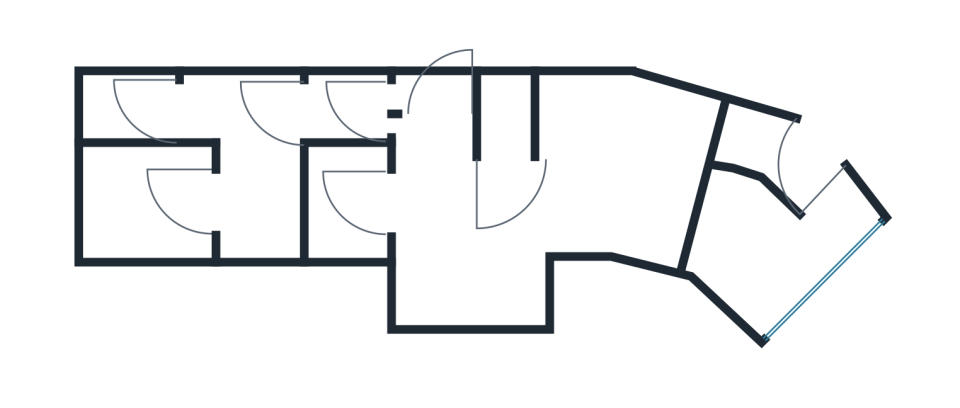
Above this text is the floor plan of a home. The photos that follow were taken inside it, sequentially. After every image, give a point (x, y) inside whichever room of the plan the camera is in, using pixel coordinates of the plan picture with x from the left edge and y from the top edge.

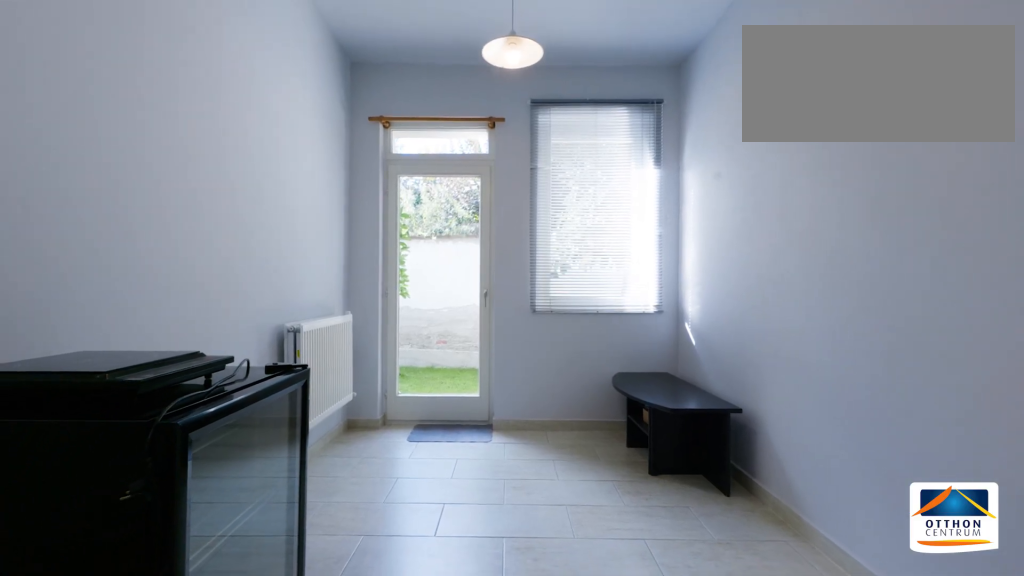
(260, 145)
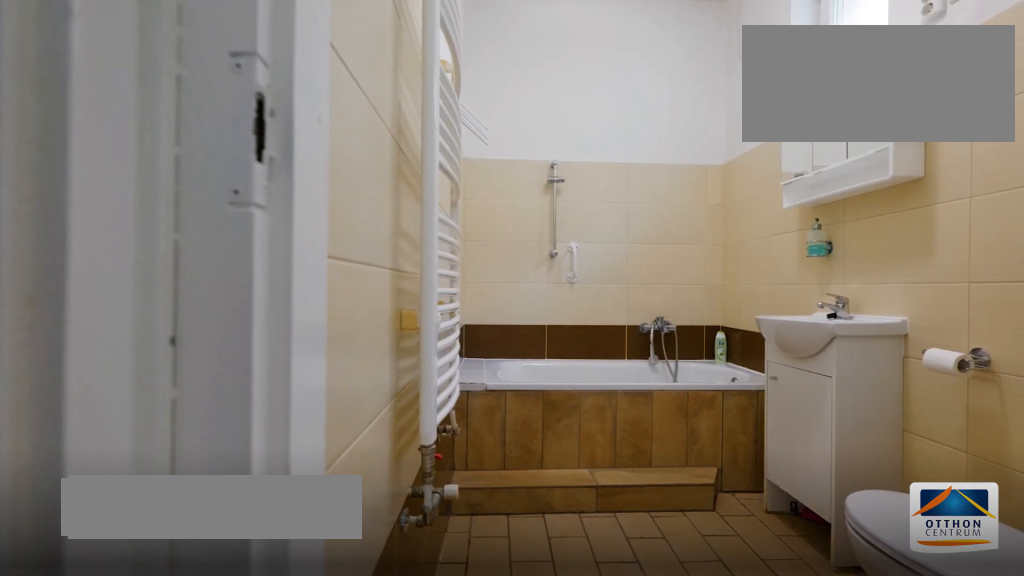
(141, 105)
